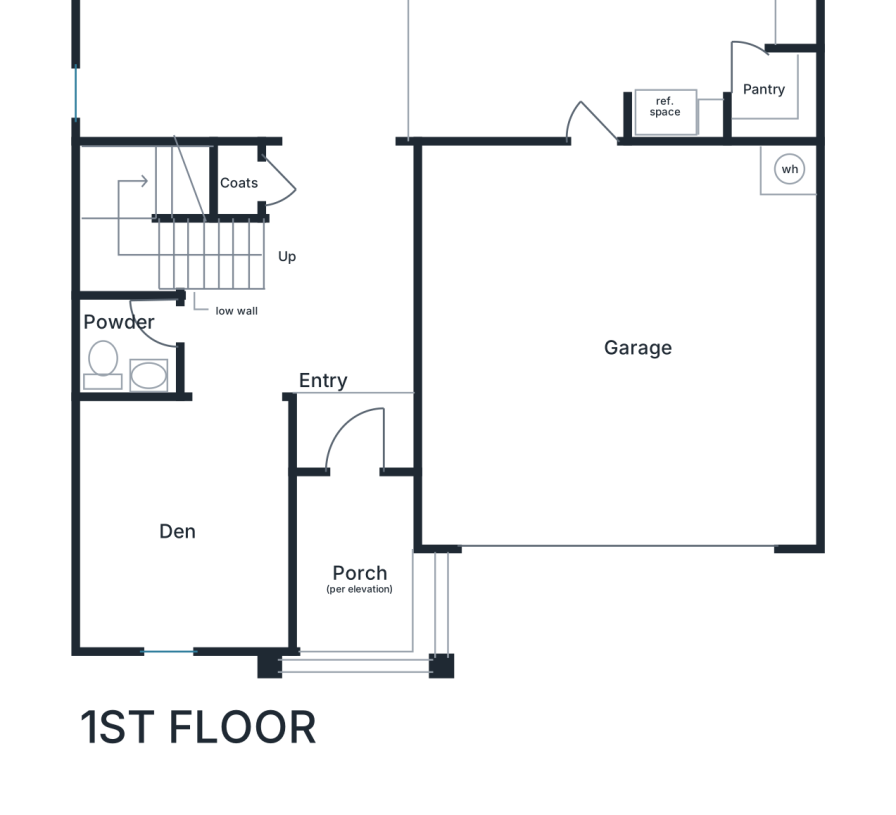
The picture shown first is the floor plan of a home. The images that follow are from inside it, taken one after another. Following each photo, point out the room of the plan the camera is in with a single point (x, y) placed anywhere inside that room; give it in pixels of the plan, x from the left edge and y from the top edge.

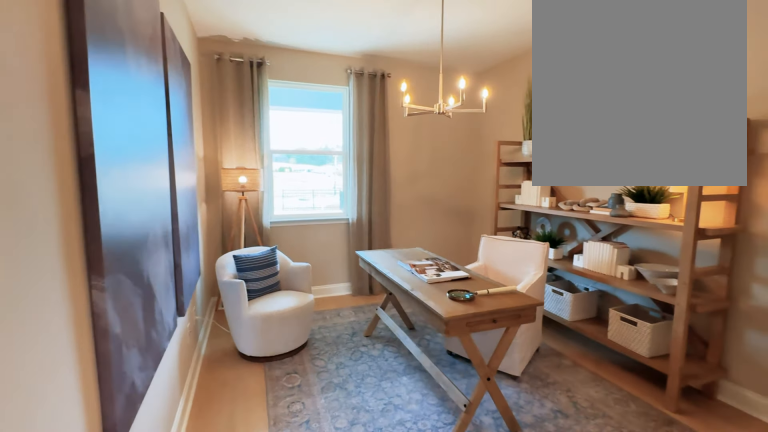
(184, 523)
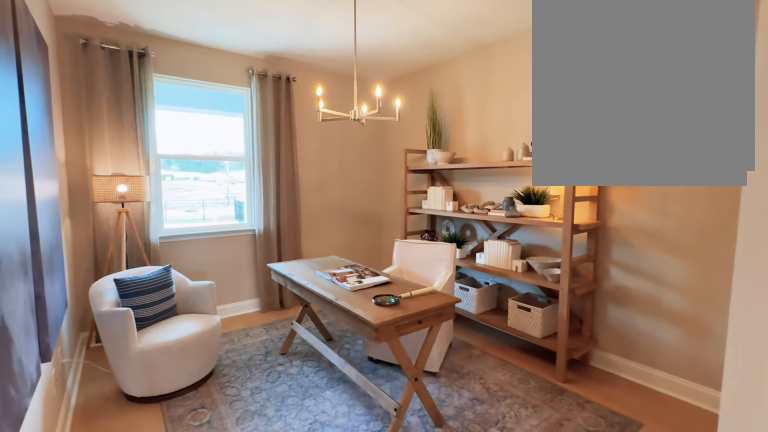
(184, 523)
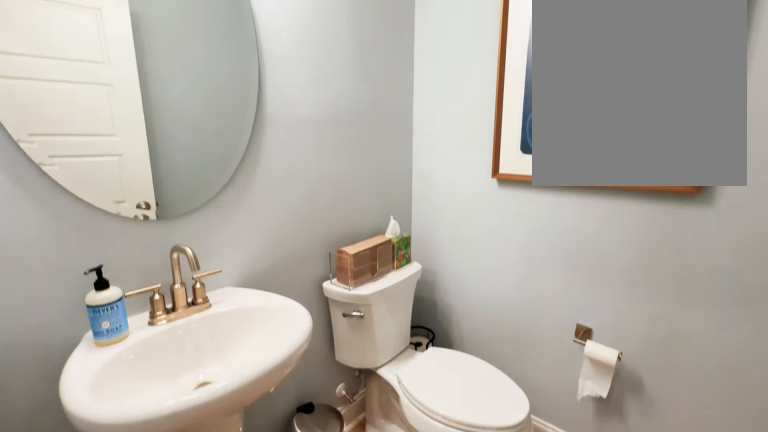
(129, 344)
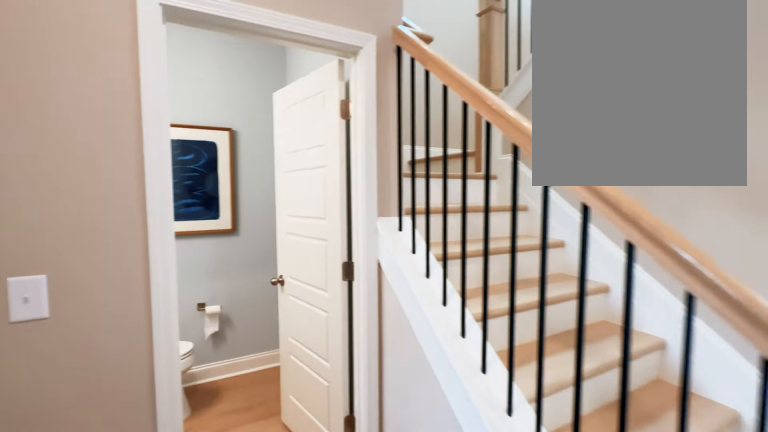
(298, 273)
